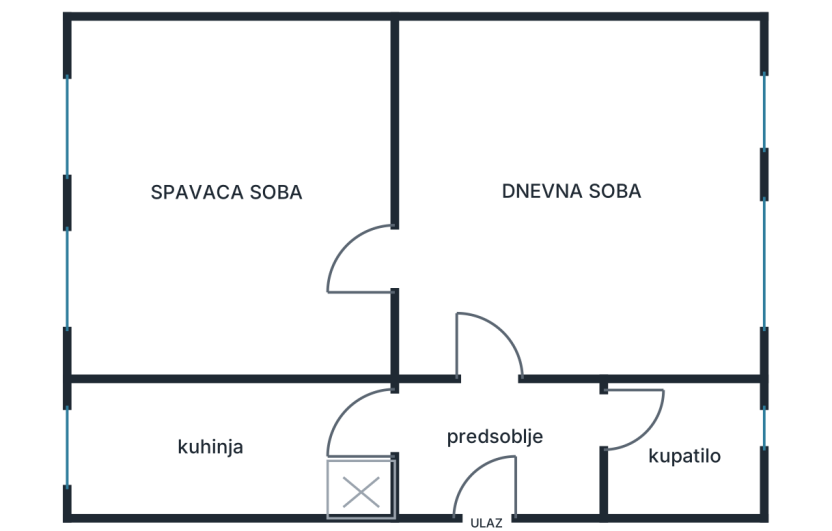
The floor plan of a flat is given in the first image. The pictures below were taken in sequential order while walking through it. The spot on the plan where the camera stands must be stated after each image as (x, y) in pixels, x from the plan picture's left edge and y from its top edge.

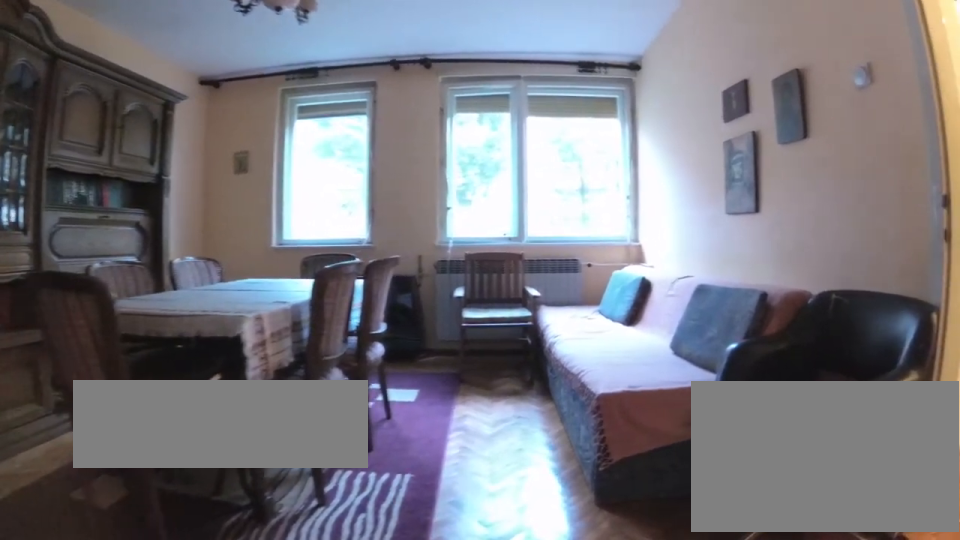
(467, 297)
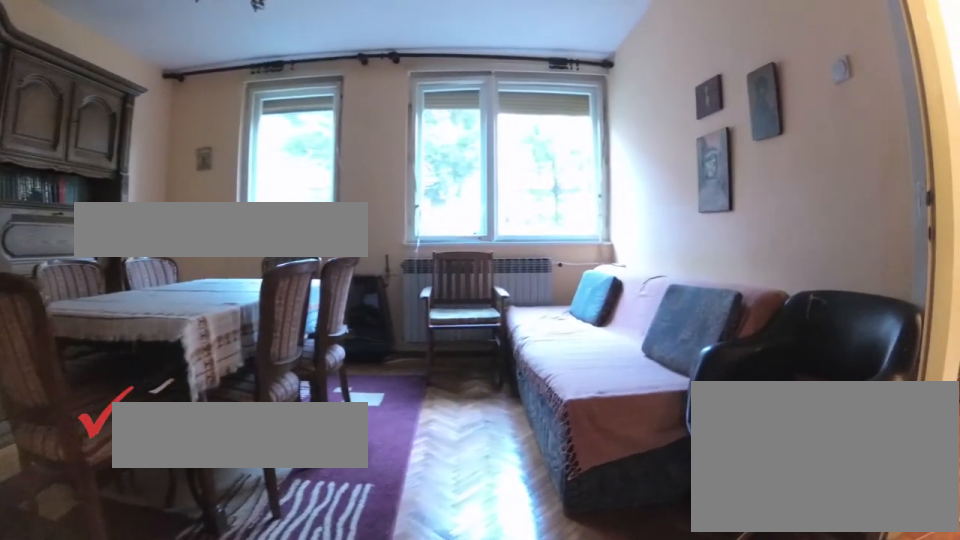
(468, 294)
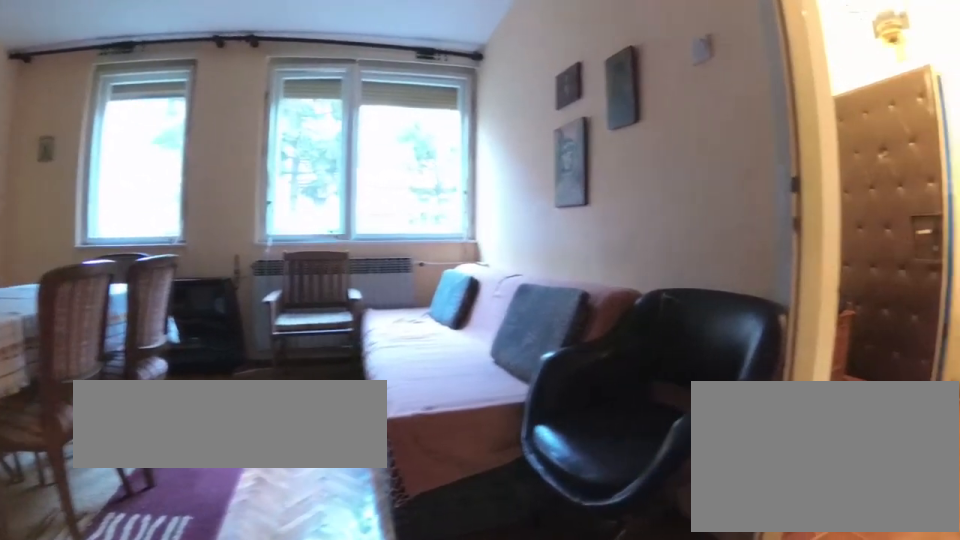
(469, 293)
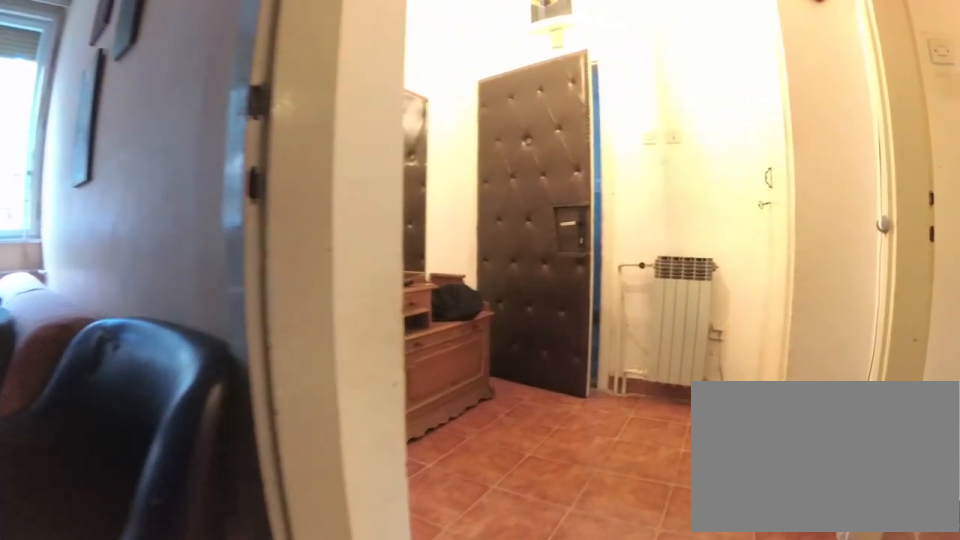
(487, 323)
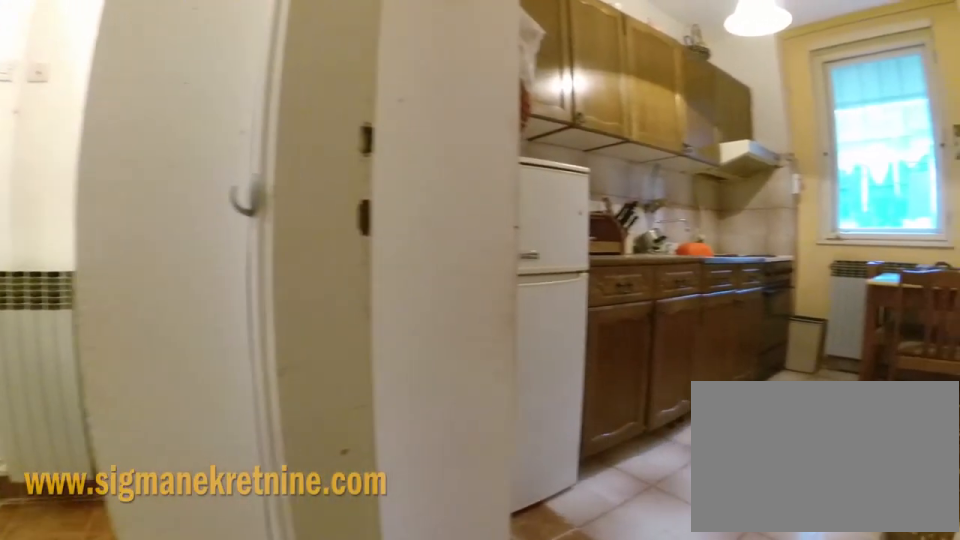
(475, 398)
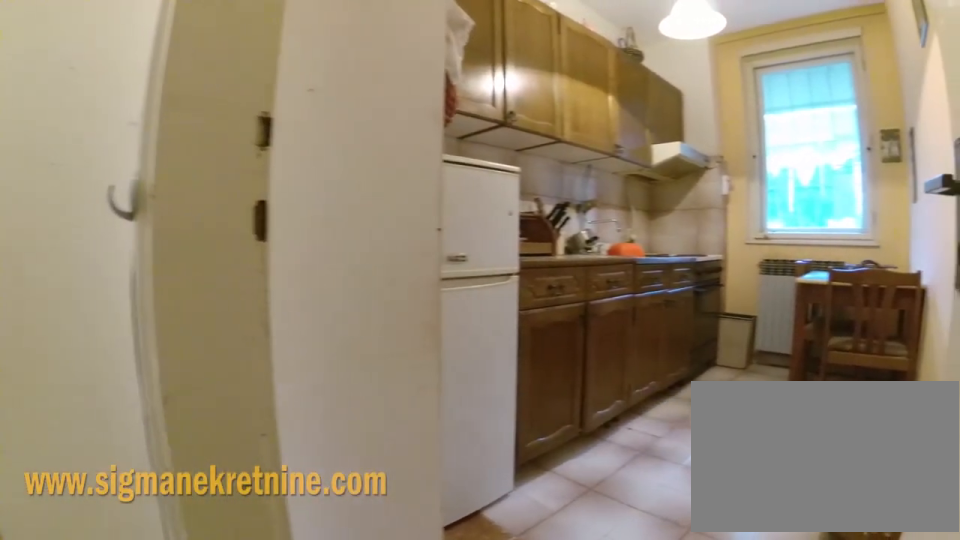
(468, 399)
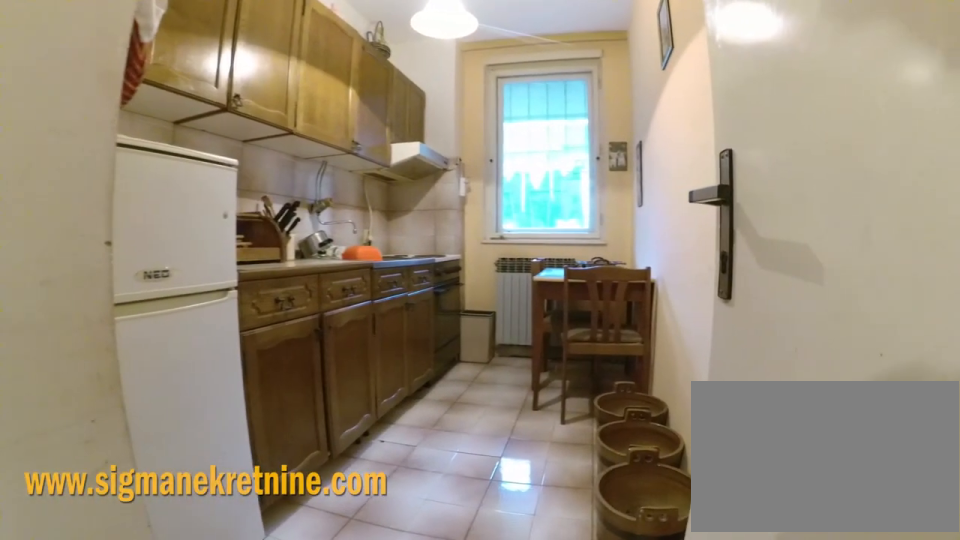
(439, 406)
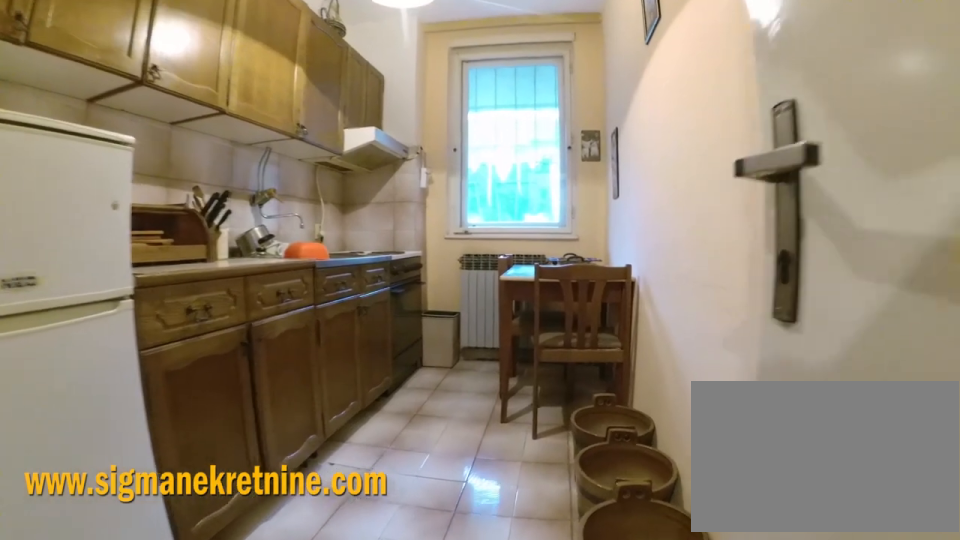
(406, 407)
